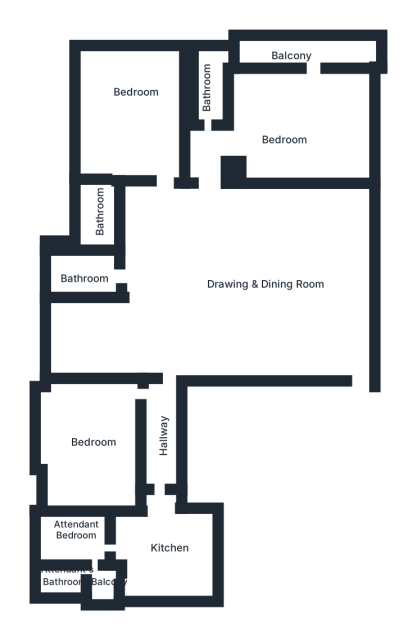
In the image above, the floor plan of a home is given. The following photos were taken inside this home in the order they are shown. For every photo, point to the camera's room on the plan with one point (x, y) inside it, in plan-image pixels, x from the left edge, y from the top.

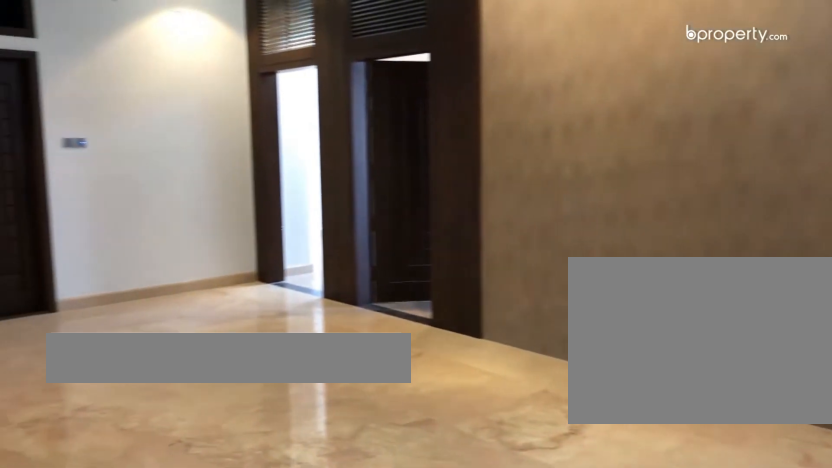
(312, 309)
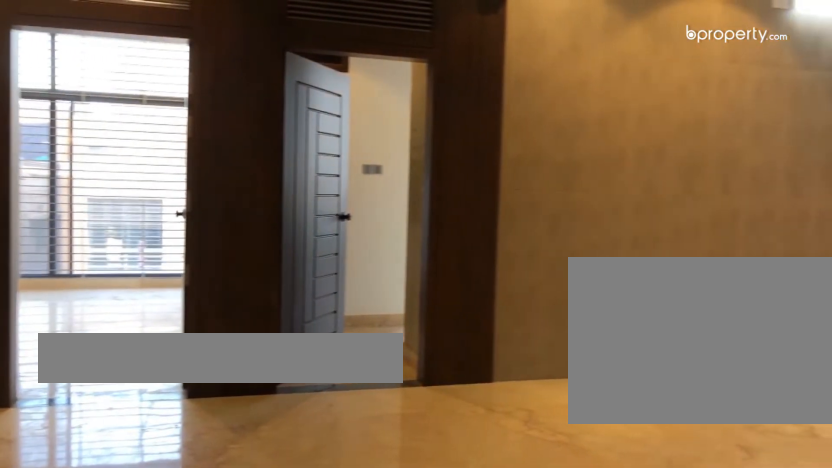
(228, 282)
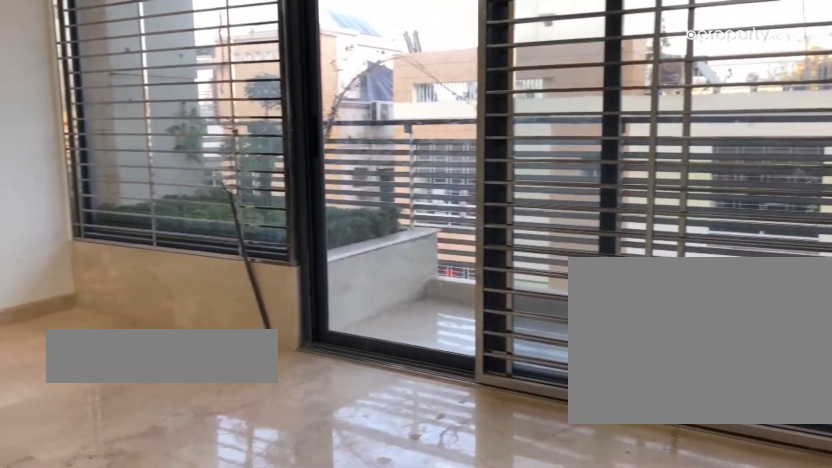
(300, 122)
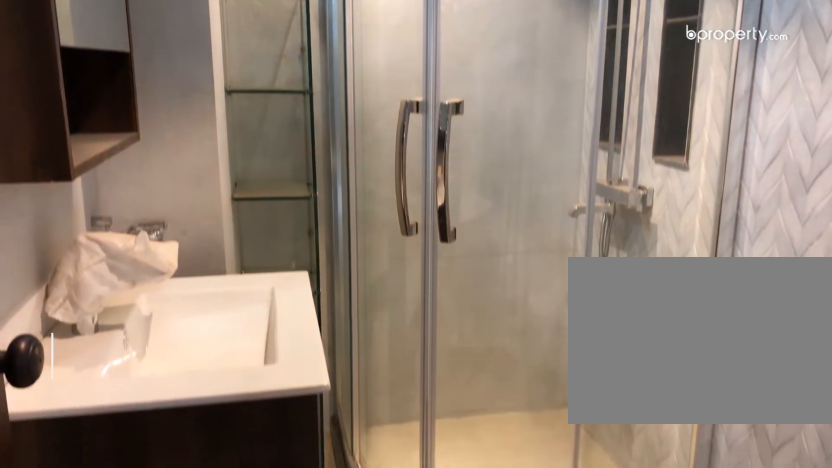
(88, 270)
